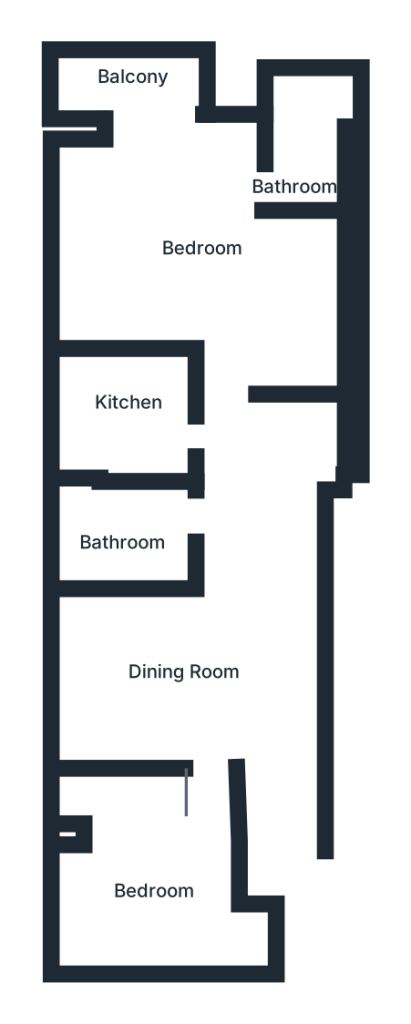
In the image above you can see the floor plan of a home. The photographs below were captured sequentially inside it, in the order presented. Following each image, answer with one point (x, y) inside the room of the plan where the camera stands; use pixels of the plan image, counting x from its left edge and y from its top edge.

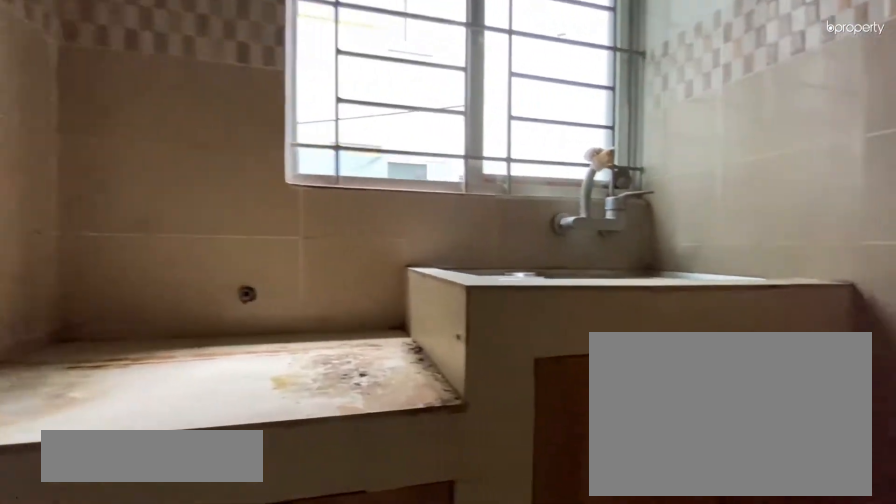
(129, 418)
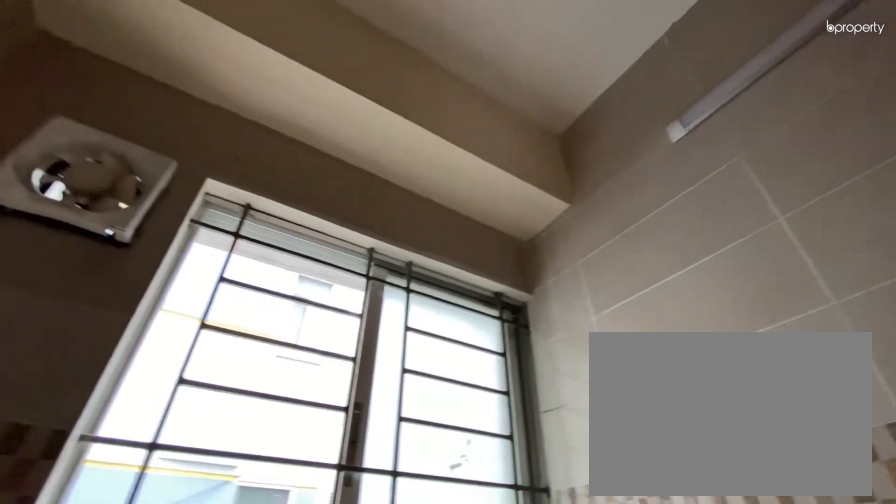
(146, 427)
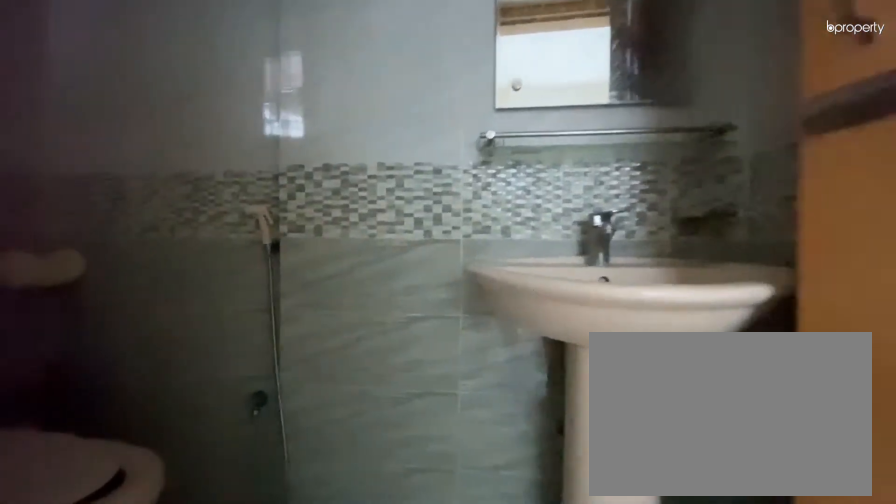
(313, 172)
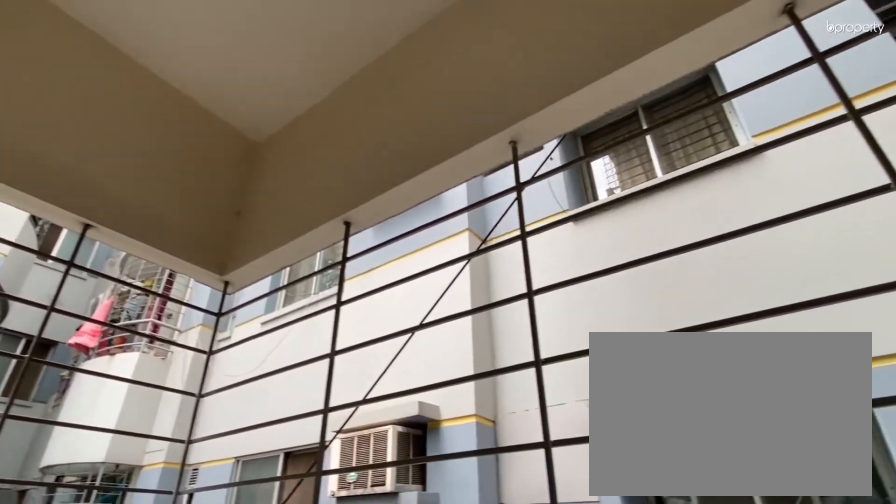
(133, 69)
